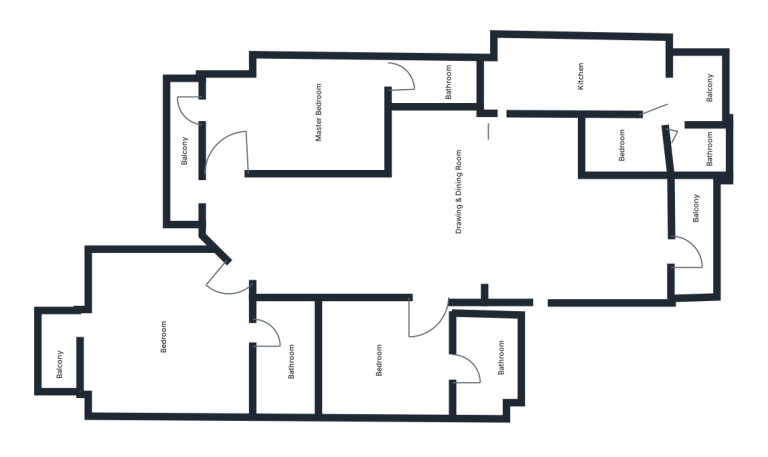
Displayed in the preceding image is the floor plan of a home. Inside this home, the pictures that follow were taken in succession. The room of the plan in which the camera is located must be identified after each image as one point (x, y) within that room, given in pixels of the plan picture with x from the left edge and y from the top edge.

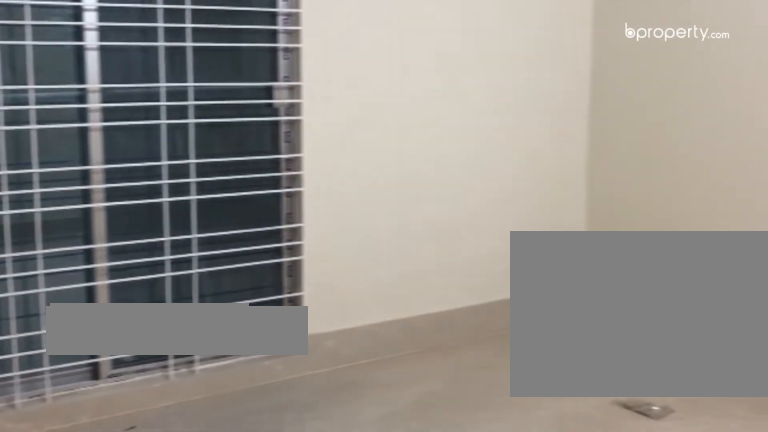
(405, 359)
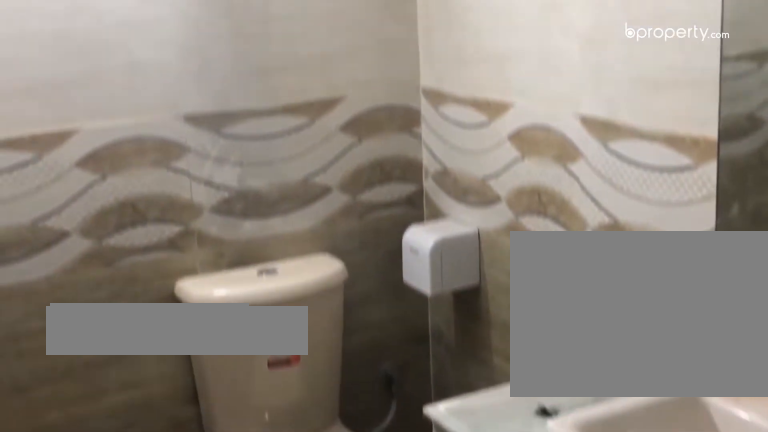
(485, 363)
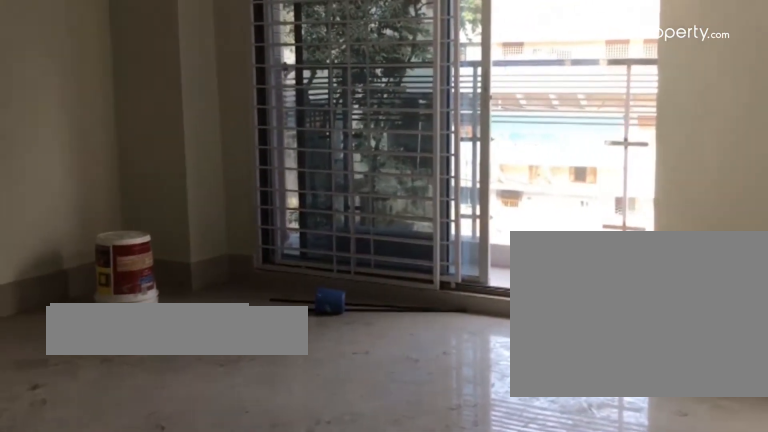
(180, 338)
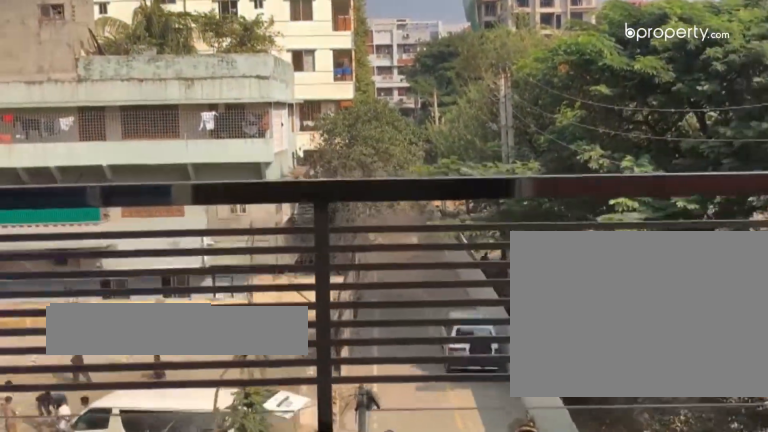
(57, 362)
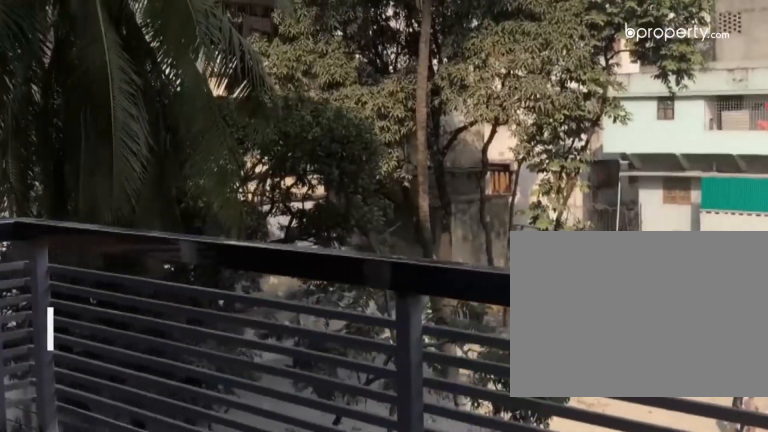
(57, 362)
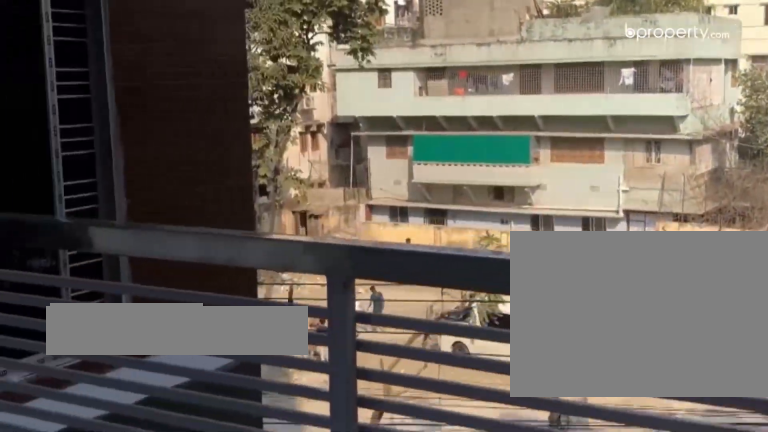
(174, 135)
